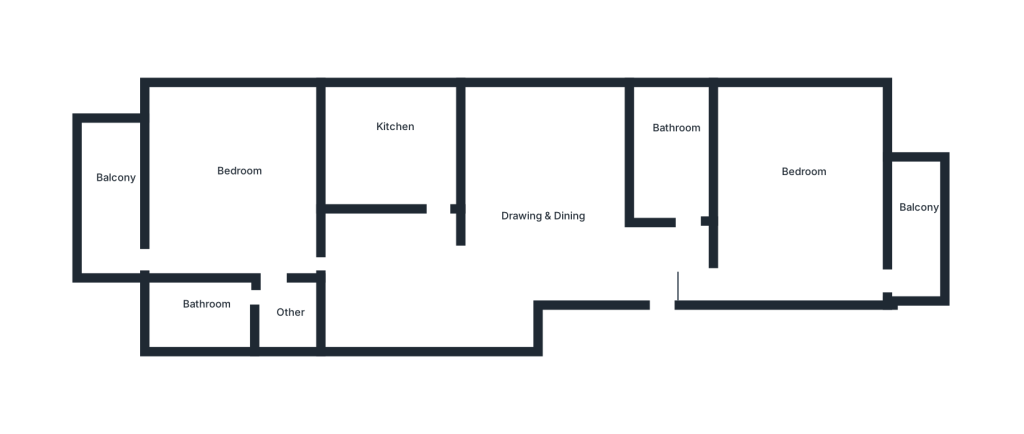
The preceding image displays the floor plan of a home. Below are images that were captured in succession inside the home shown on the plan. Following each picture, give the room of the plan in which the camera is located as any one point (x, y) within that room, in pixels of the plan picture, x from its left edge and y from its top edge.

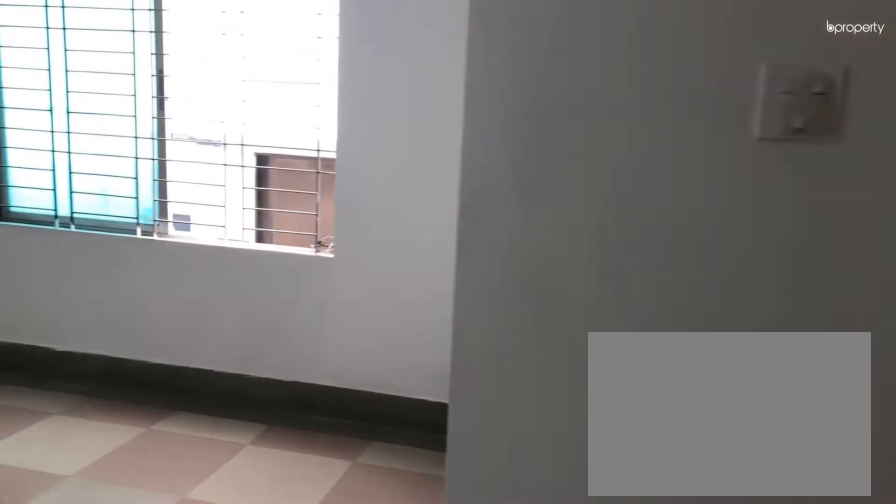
(655, 263)
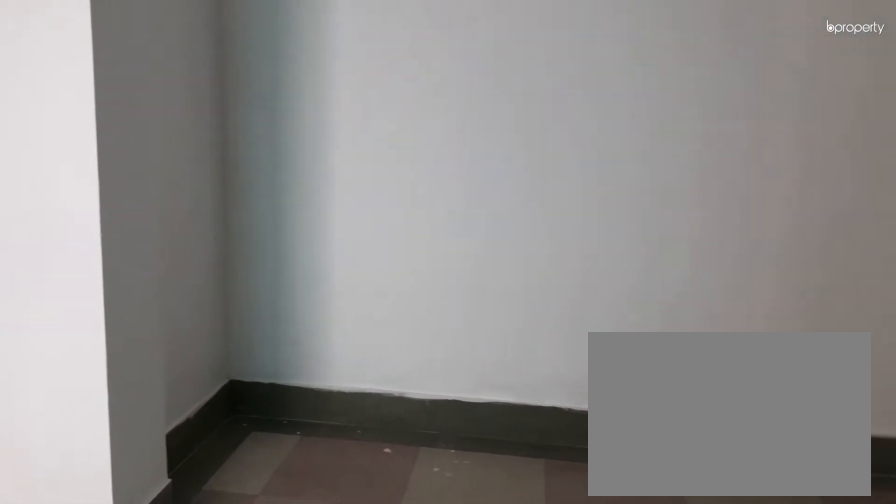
(534, 202)
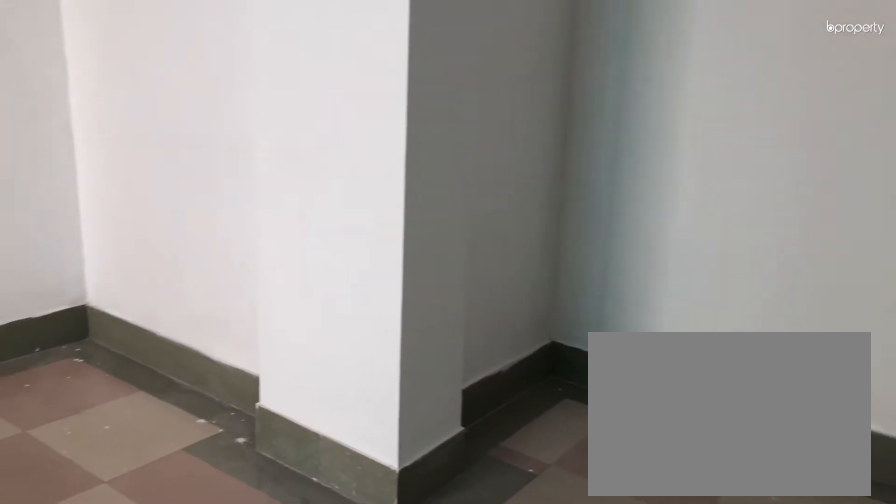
(534, 202)
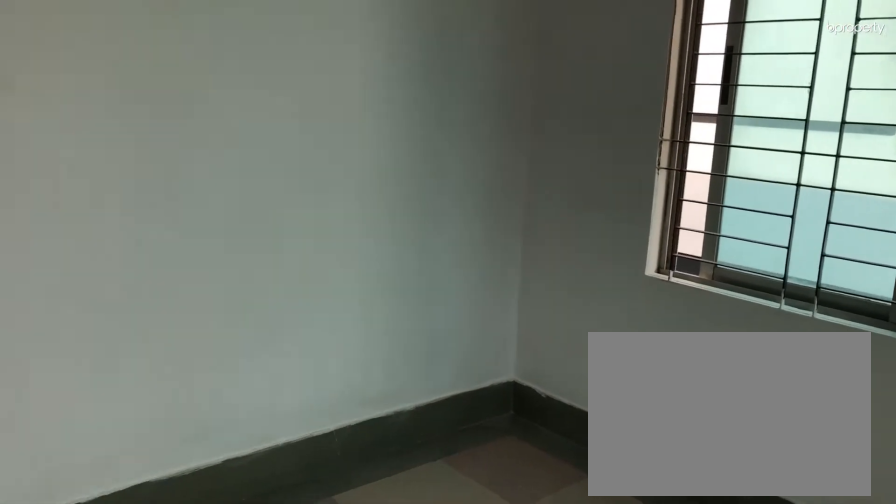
(808, 188)
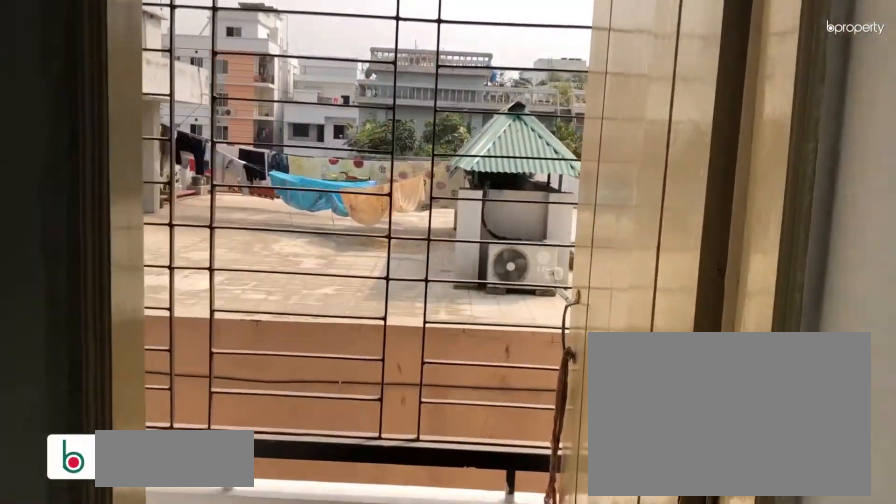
(920, 214)
